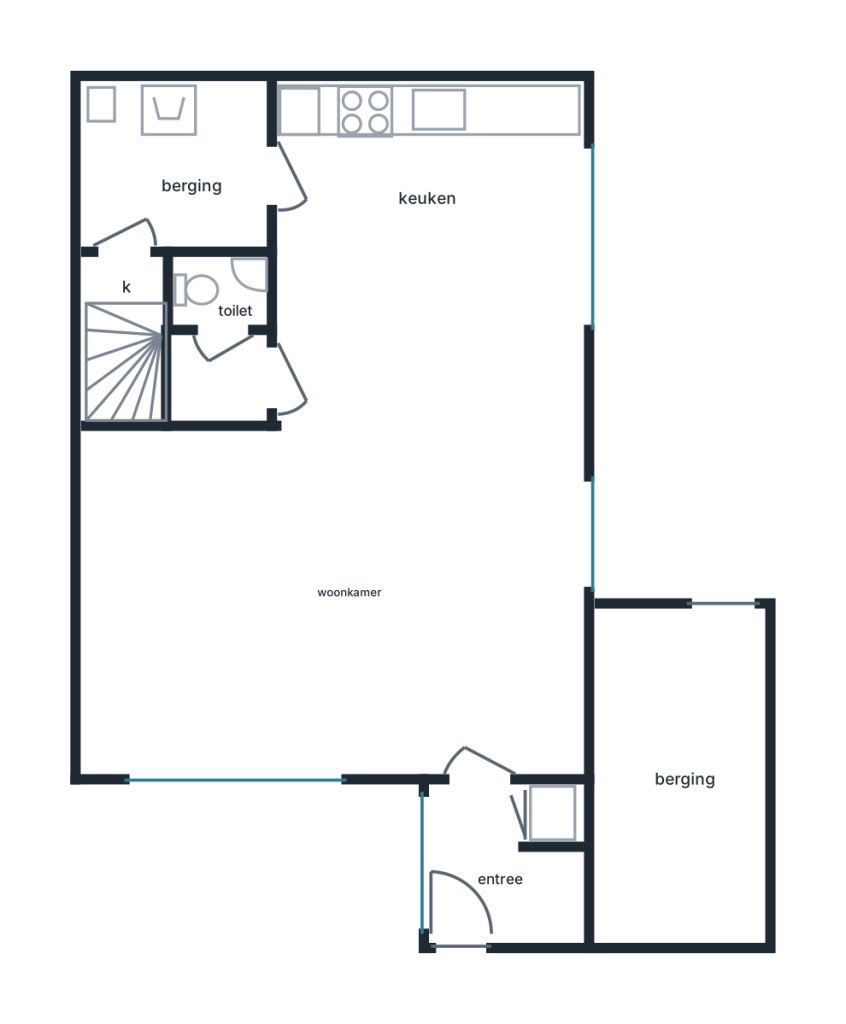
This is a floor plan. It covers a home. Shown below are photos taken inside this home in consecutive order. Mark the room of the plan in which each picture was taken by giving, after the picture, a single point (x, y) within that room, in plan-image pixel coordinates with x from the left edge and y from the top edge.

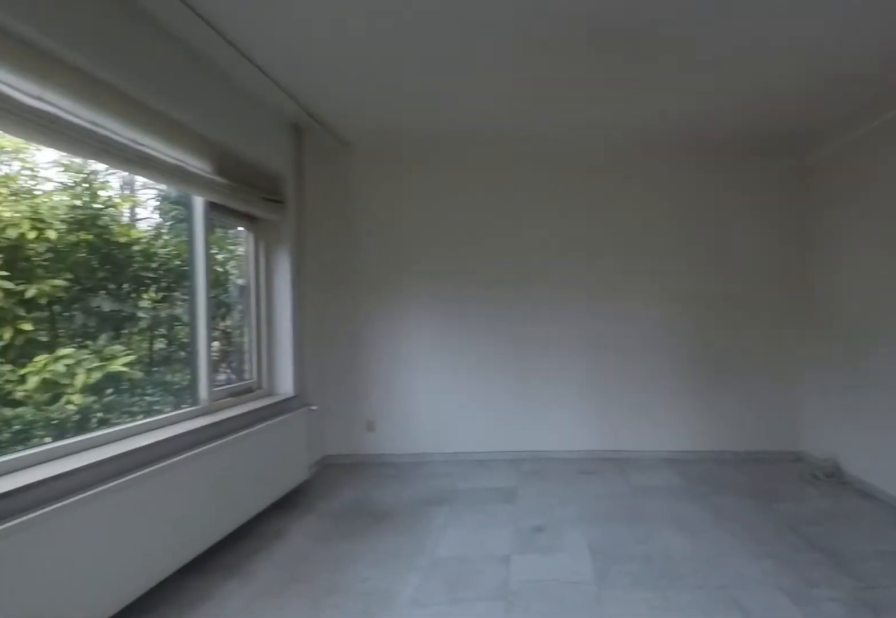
(260, 604)
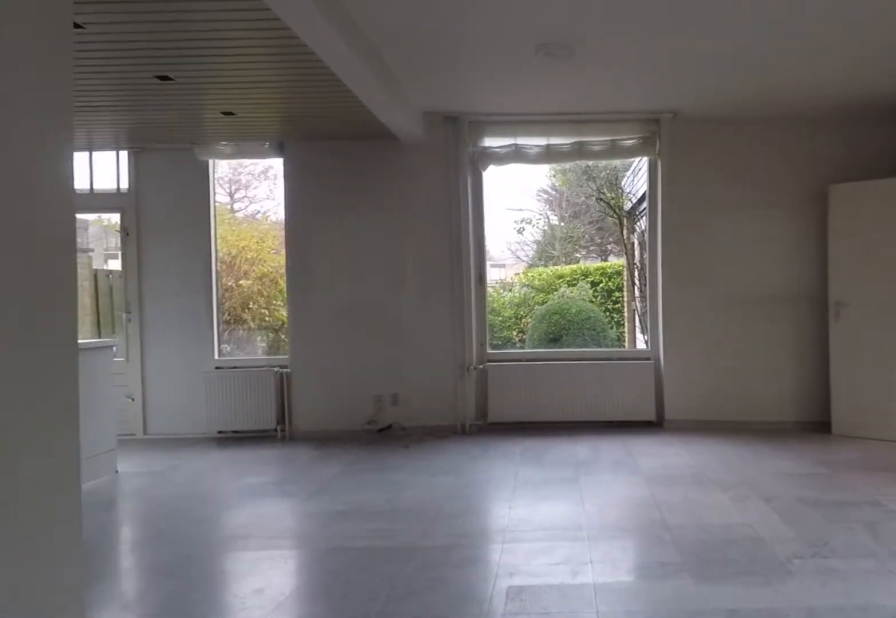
(260, 604)
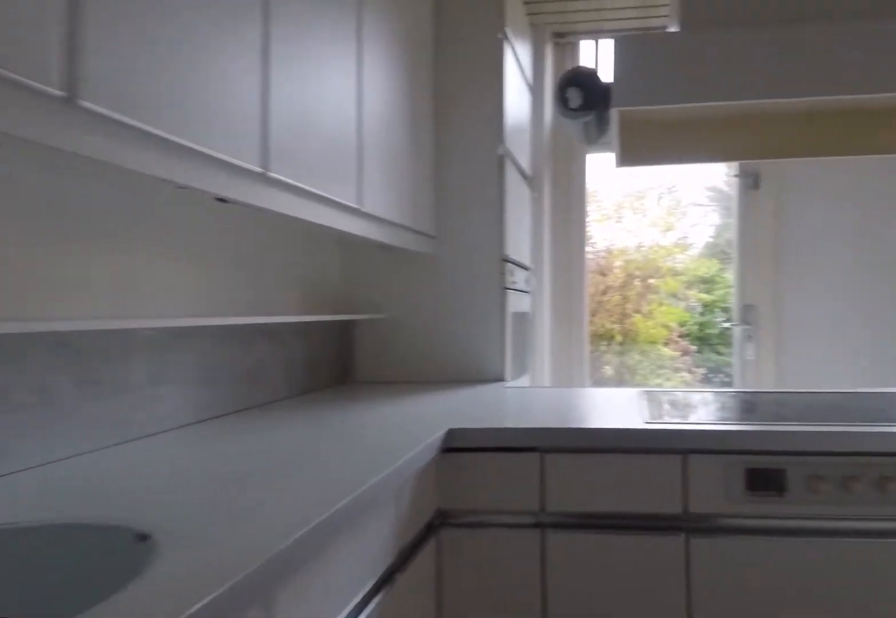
(428, 168)
